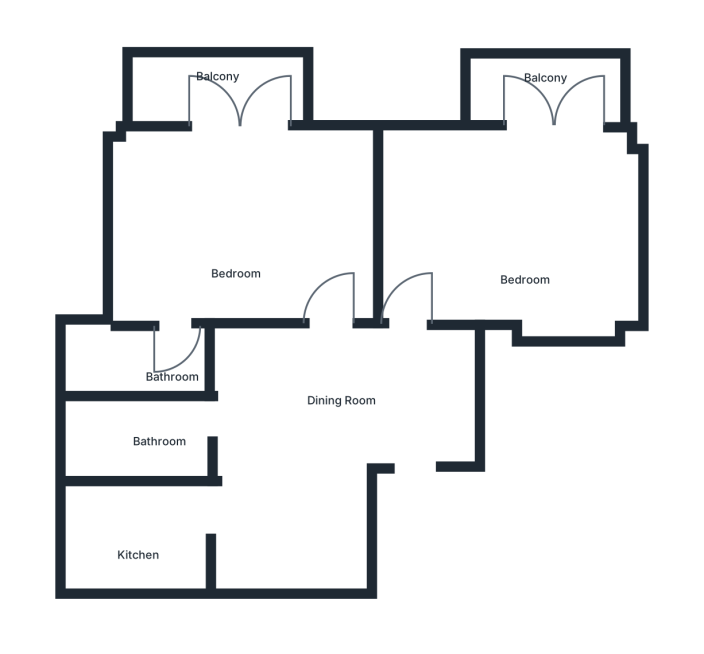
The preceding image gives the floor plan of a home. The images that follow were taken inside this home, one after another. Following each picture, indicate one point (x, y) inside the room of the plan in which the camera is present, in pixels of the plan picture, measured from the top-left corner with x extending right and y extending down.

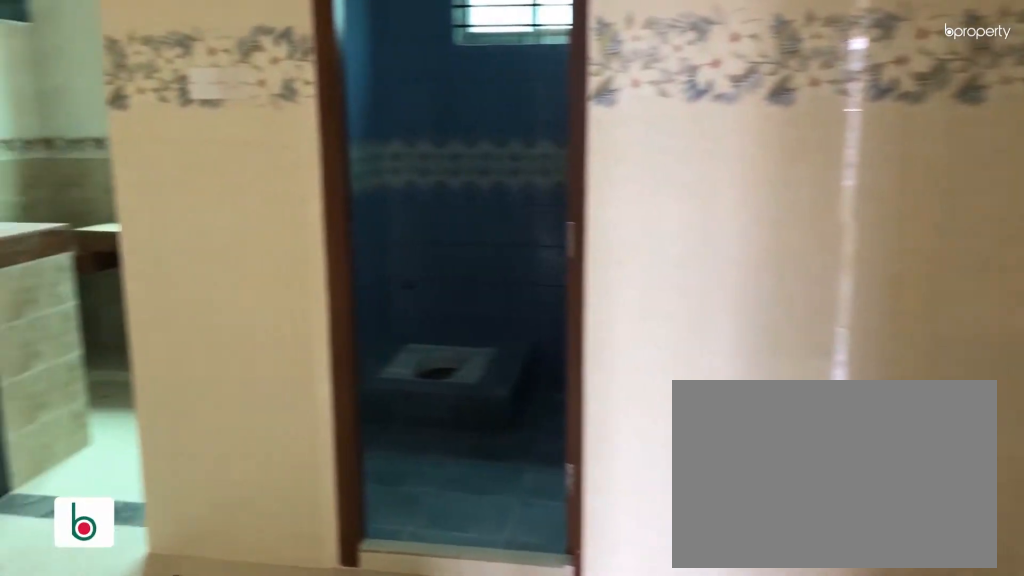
(310, 453)
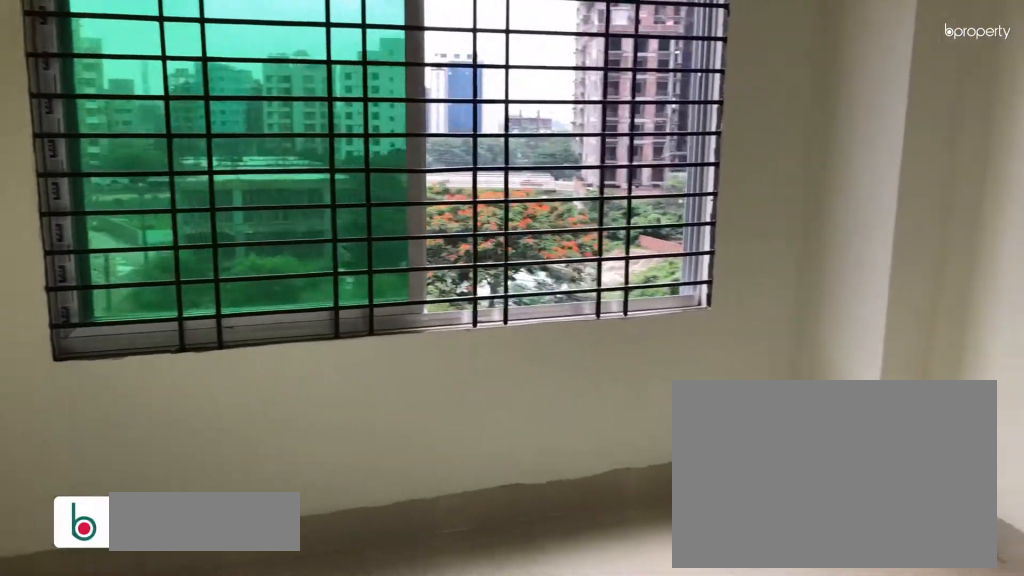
(521, 226)
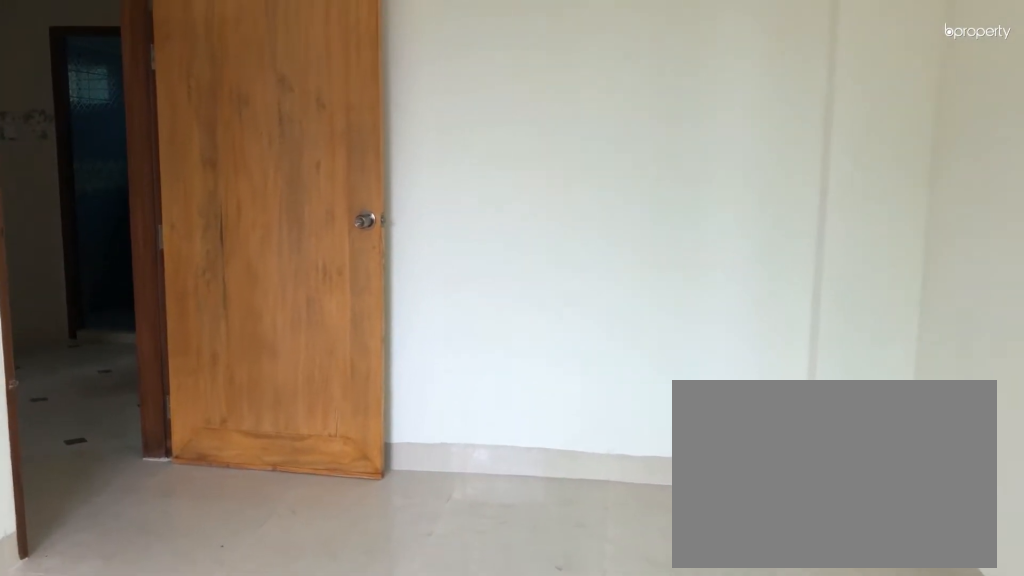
(521, 226)
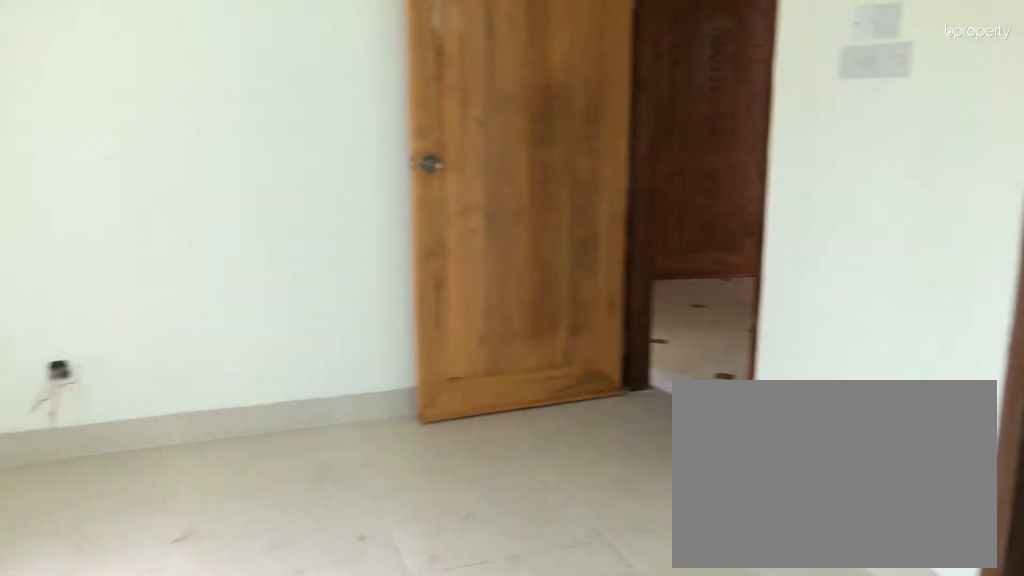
(239, 222)
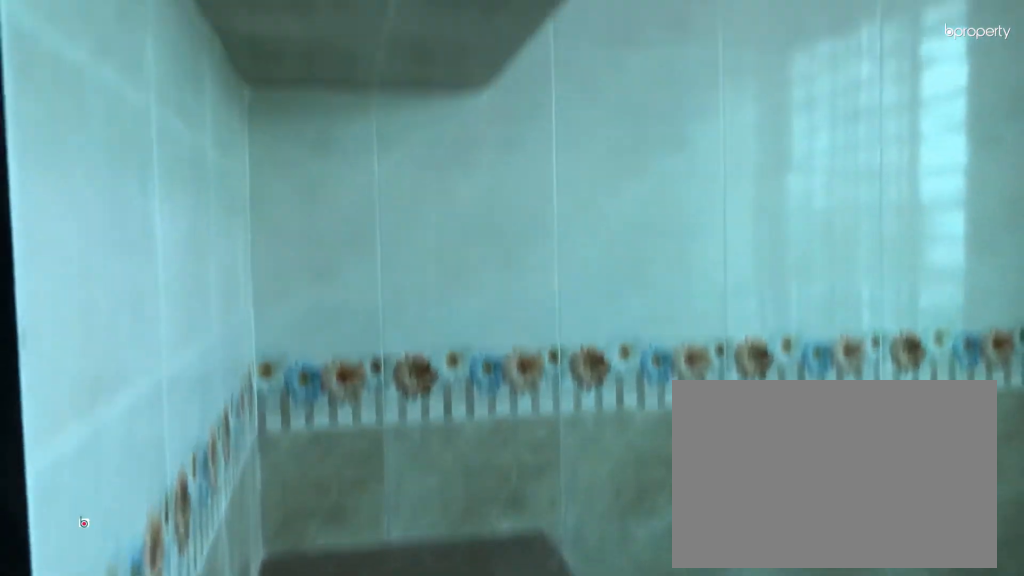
(124, 528)
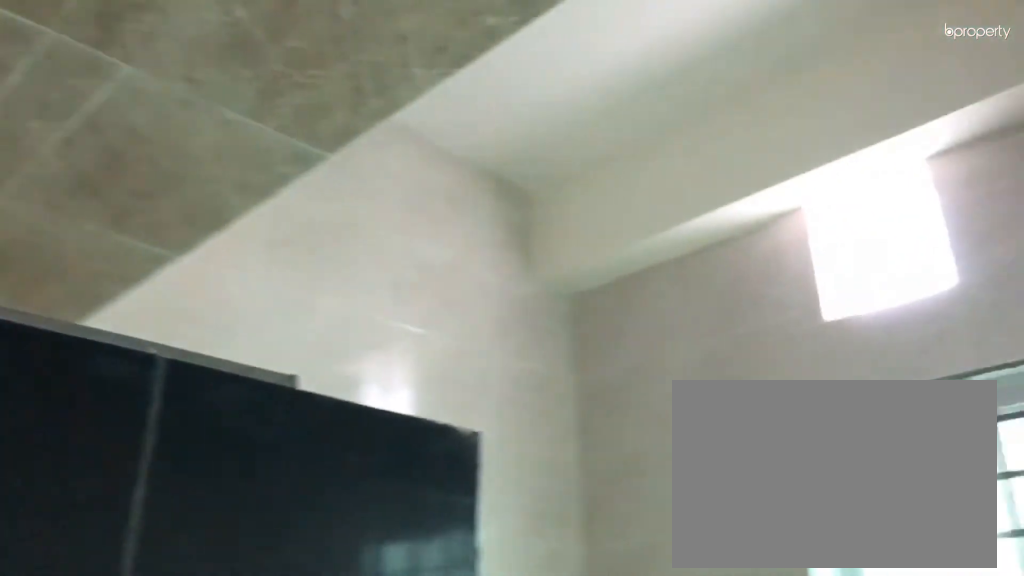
(124, 528)
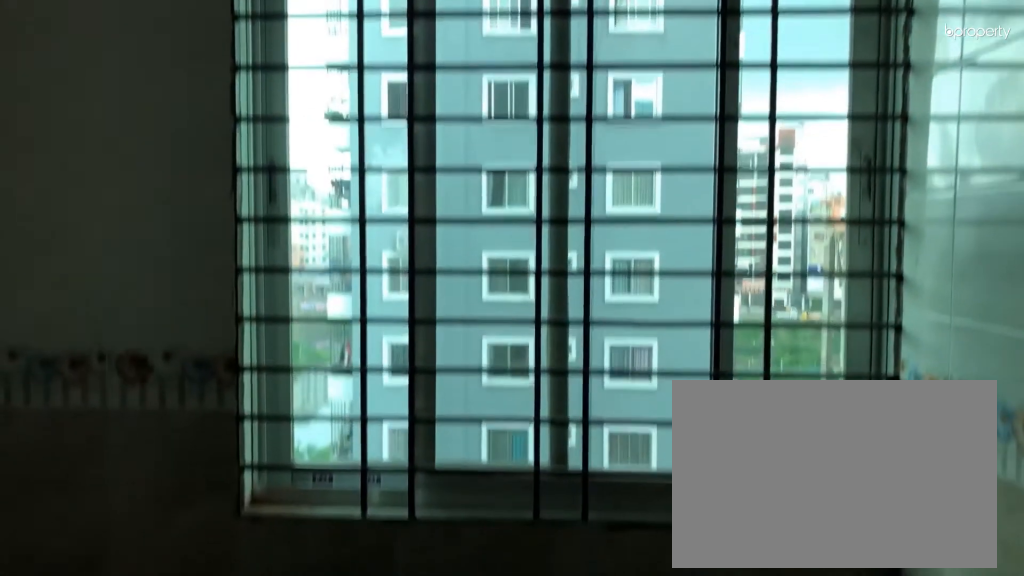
(124, 528)
